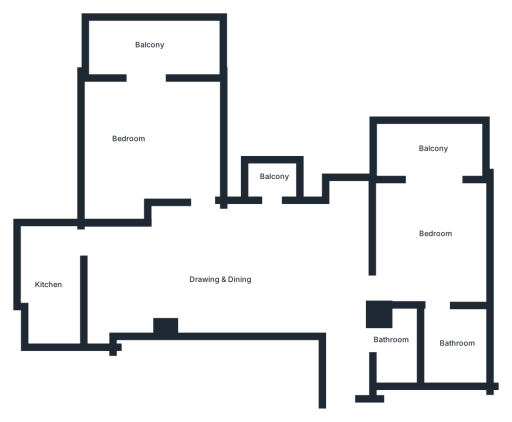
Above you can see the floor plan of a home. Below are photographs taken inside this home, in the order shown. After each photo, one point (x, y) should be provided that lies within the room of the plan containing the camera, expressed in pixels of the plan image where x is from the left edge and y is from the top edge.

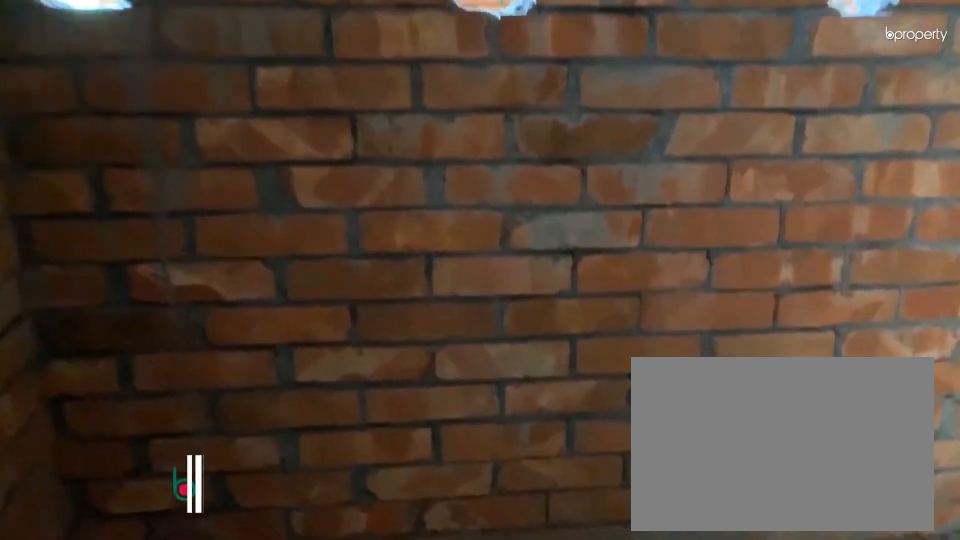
(397, 344)
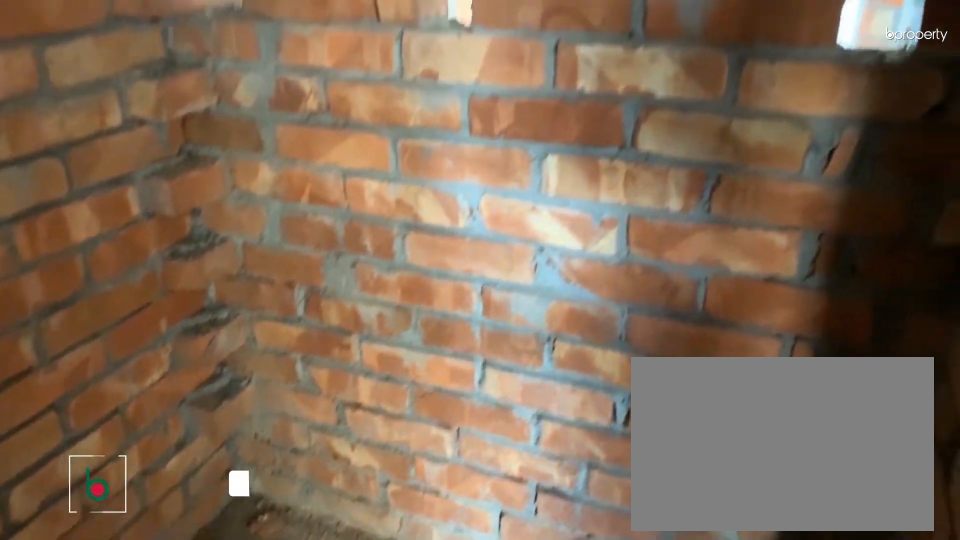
(397, 344)
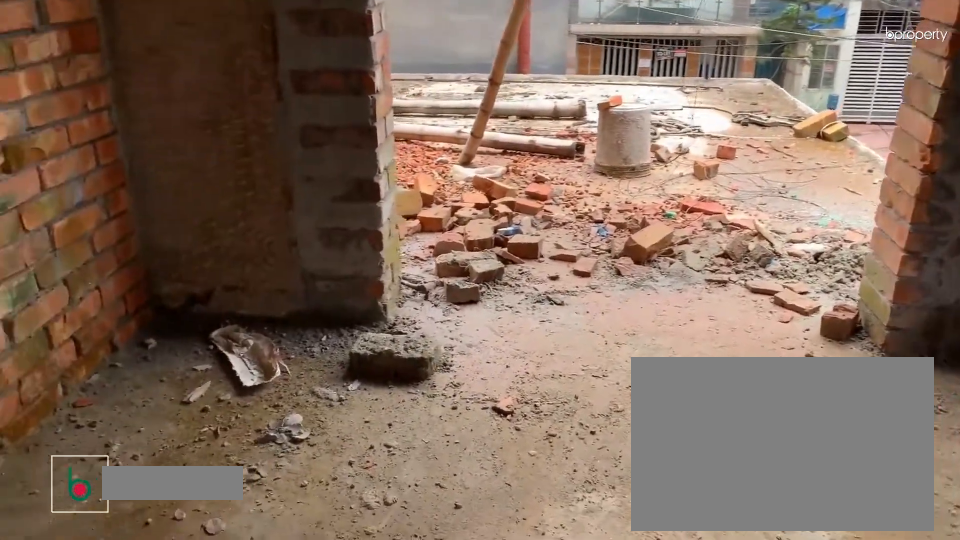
(438, 229)
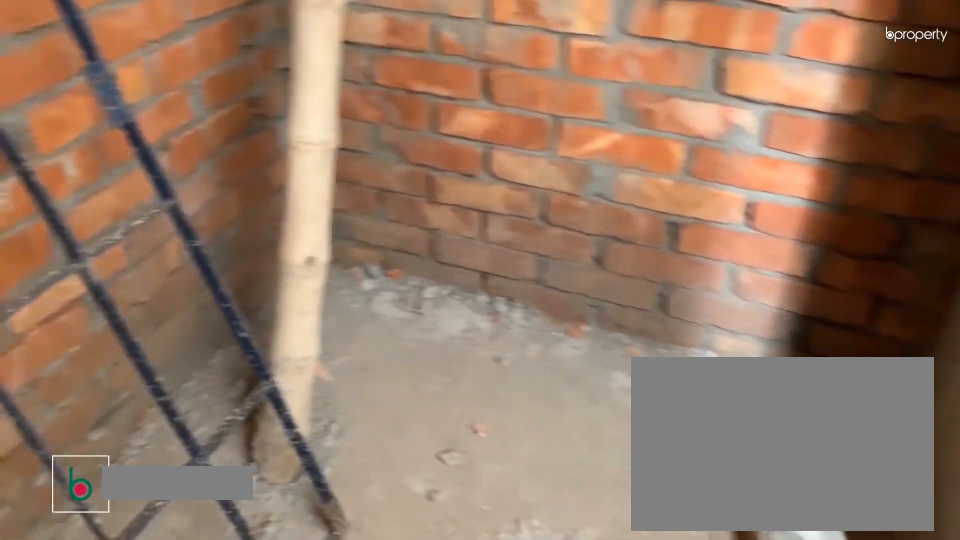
(49, 287)
